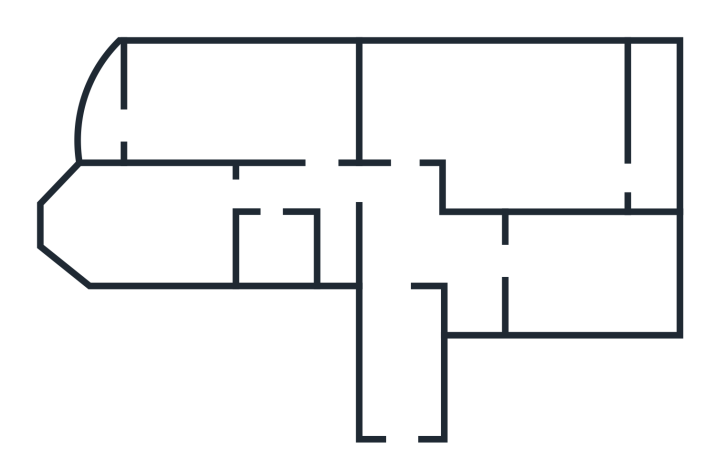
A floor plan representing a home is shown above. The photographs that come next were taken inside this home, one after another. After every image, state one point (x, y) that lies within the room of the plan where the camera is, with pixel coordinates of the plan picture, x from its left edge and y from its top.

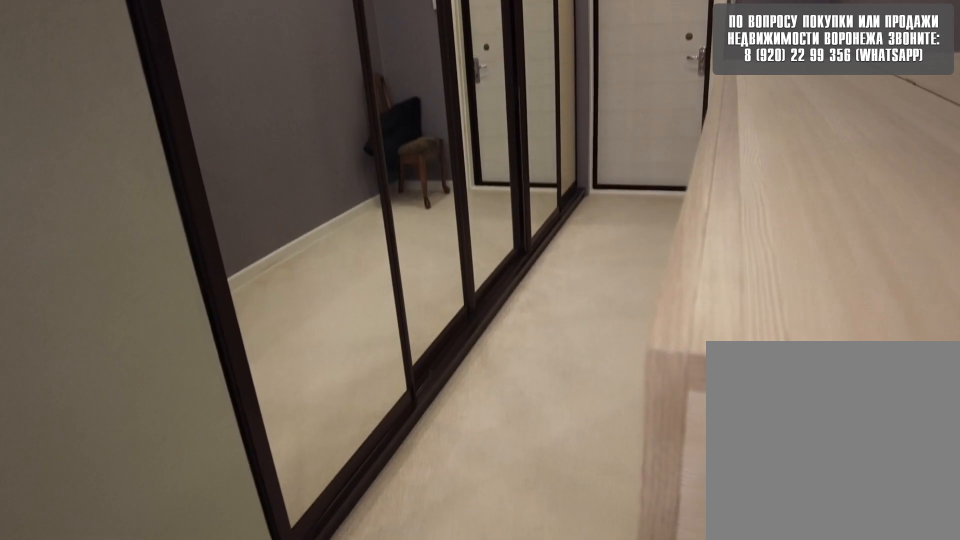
(406, 257)
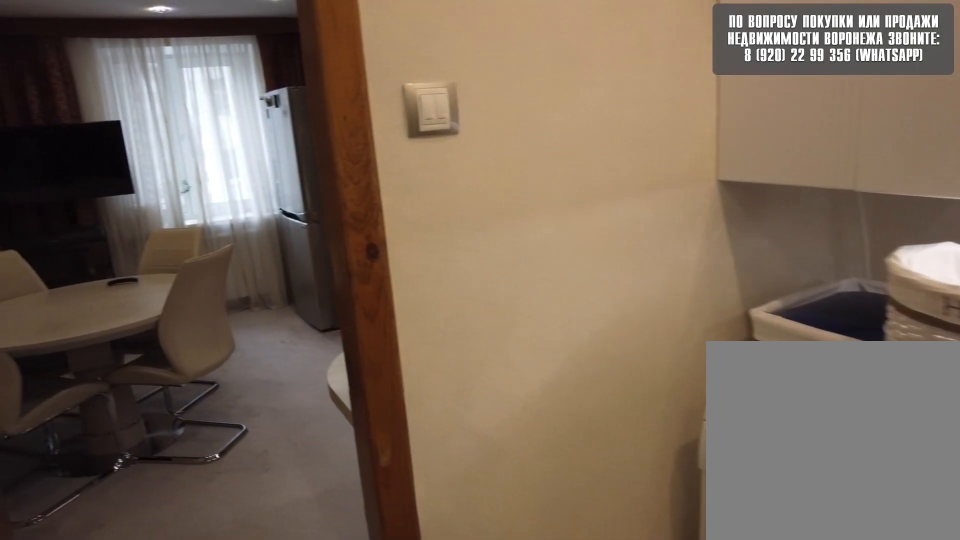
(481, 263)
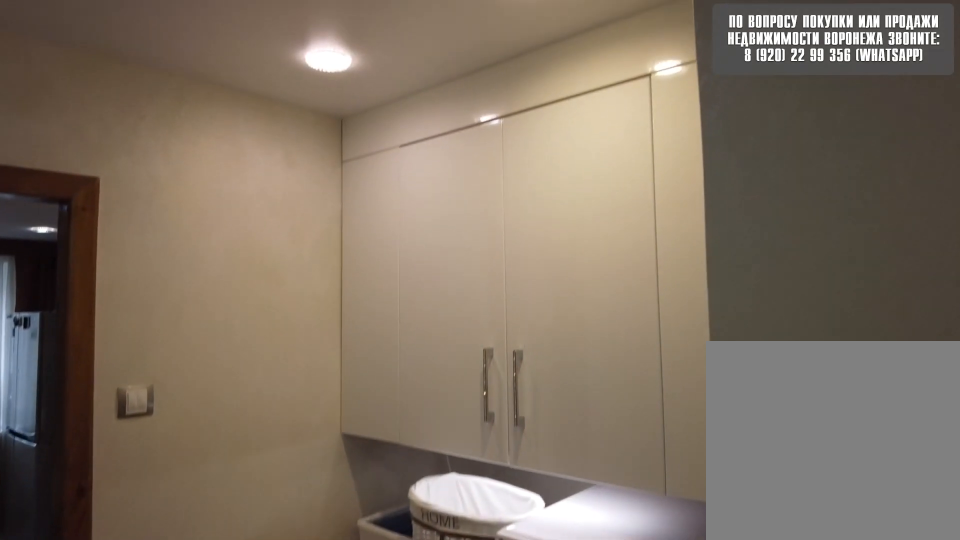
(481, 263)
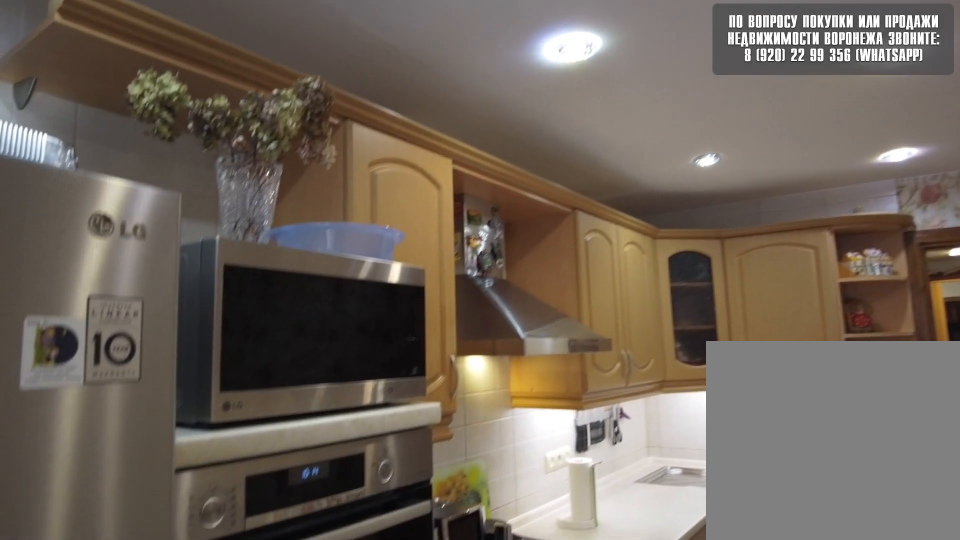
(563, 274)
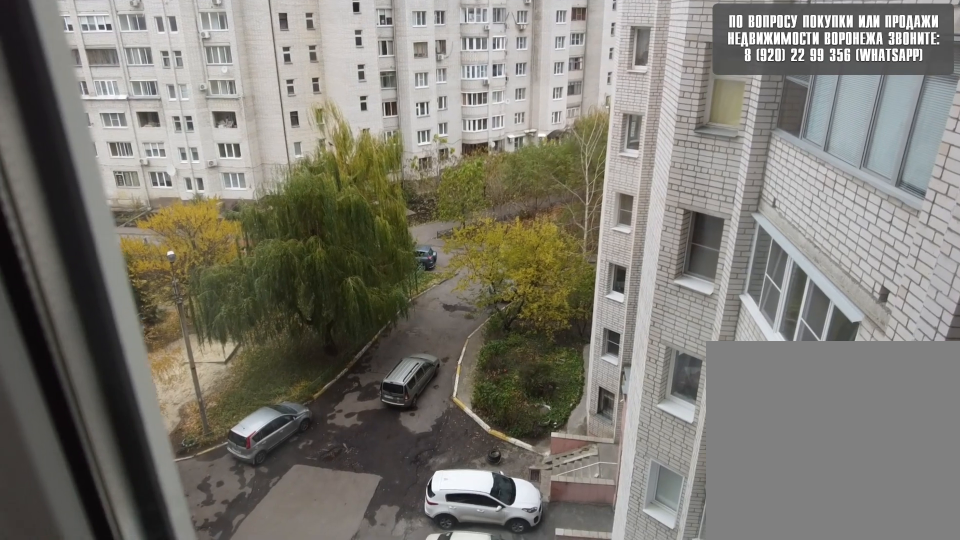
(563, 274)
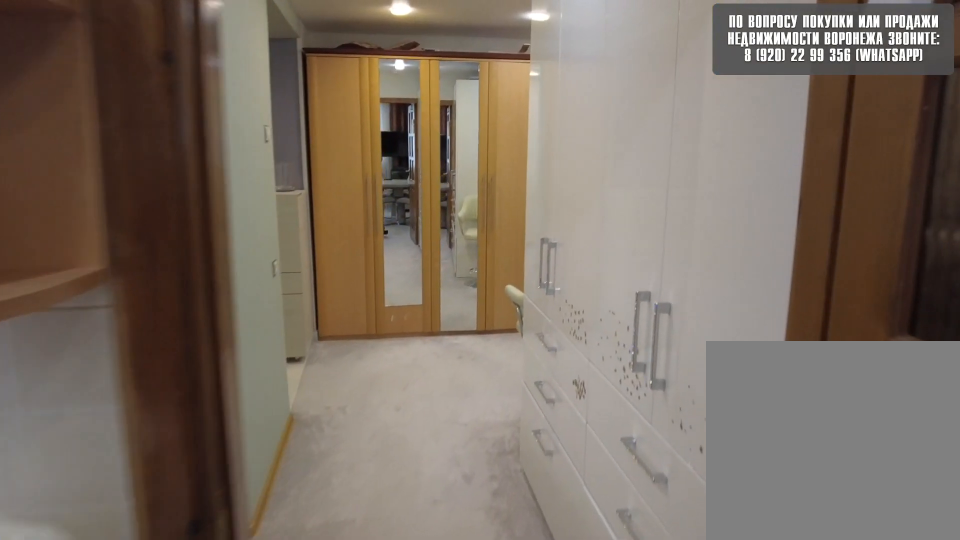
(485, 274)
